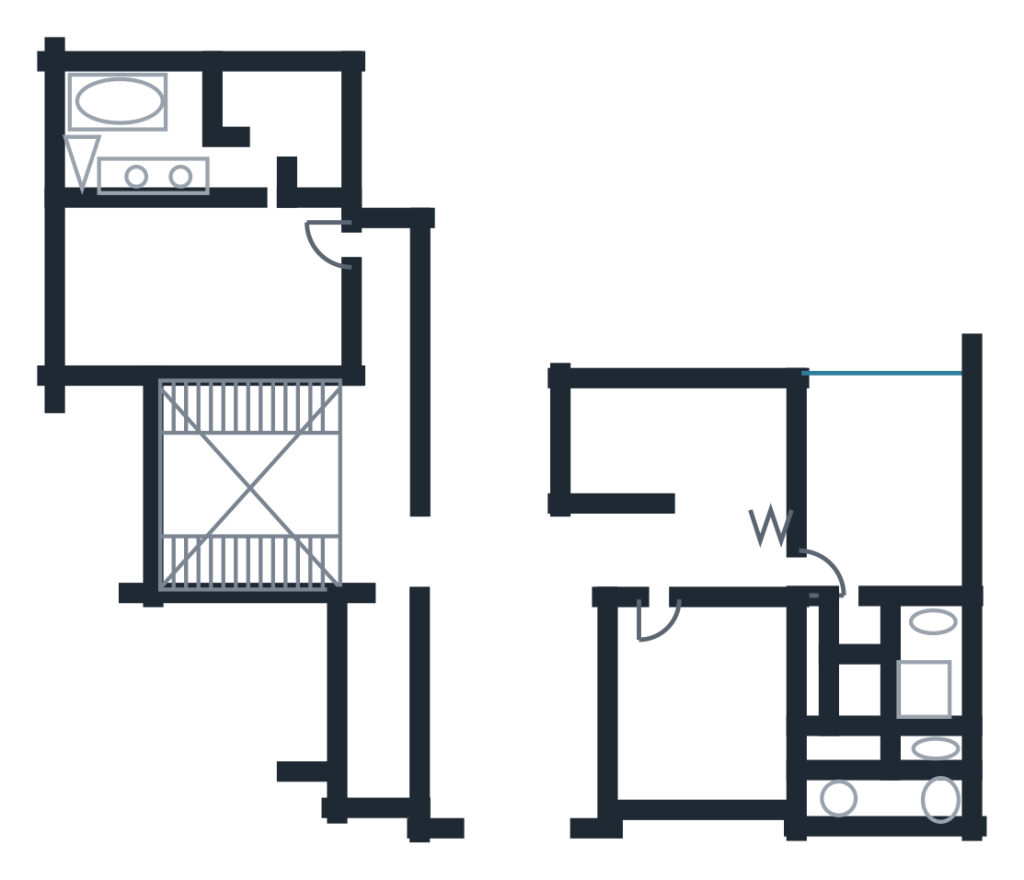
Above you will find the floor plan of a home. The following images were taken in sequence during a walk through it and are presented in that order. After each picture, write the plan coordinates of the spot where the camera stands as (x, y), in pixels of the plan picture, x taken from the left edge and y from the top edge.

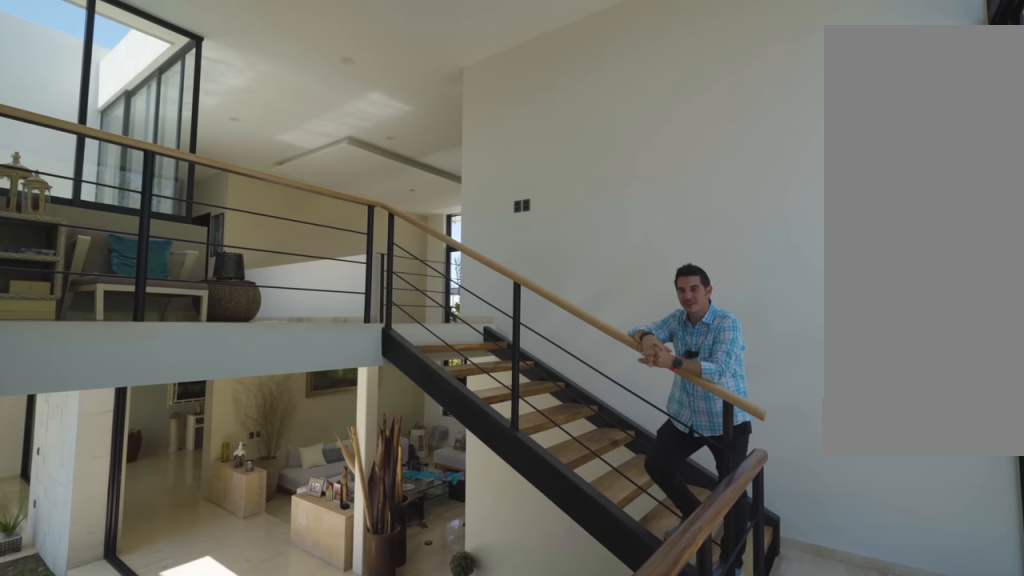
(179, 430)
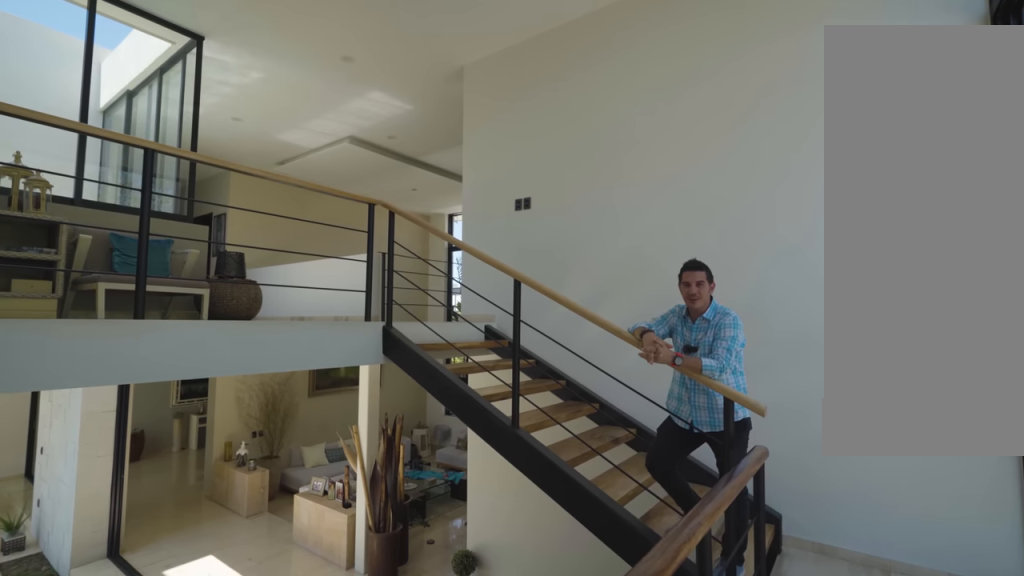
(183, 417)
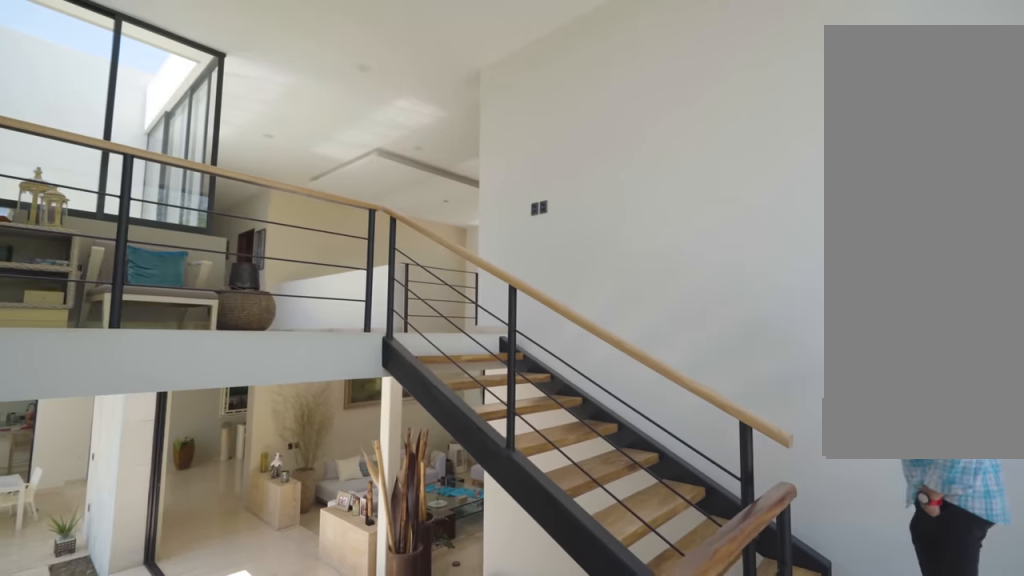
(186, 421)
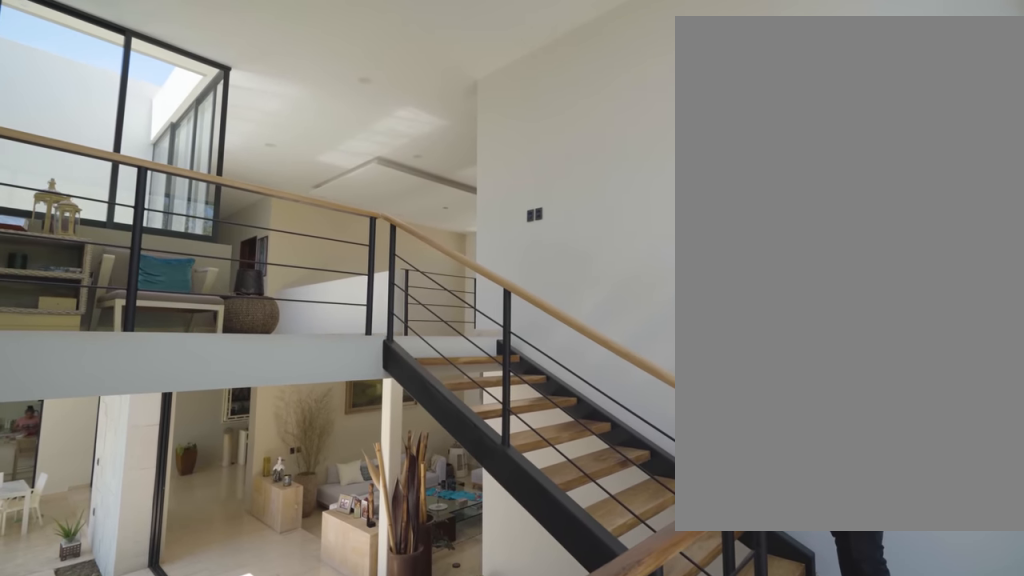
(185, 408)
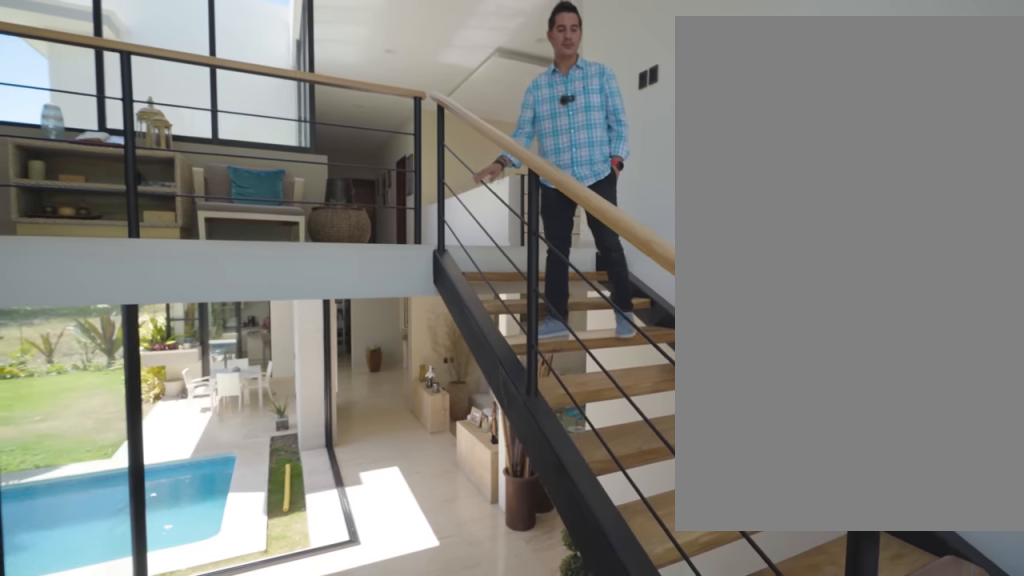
(186, 568)
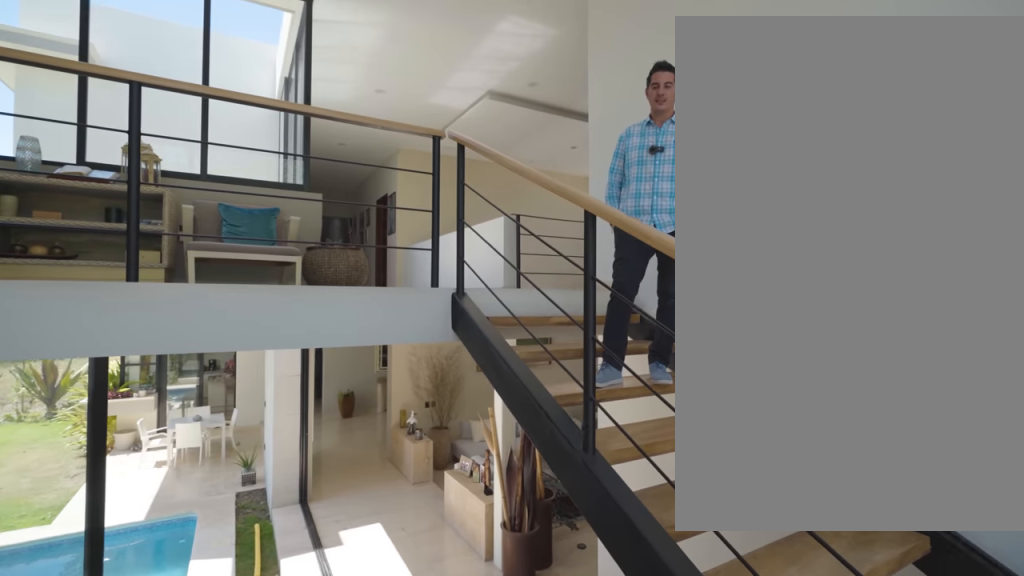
(183, 558)
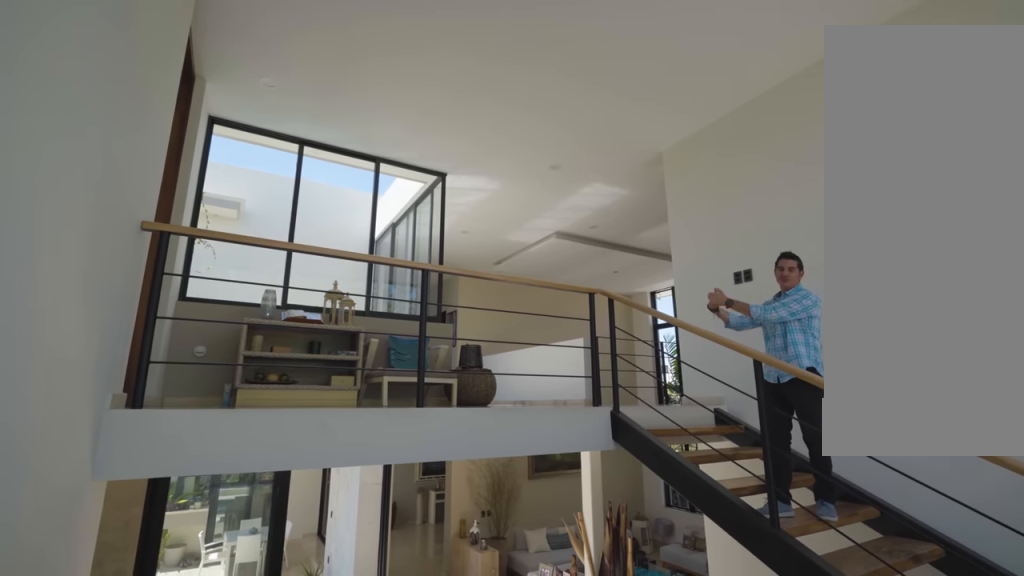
(180, 419)
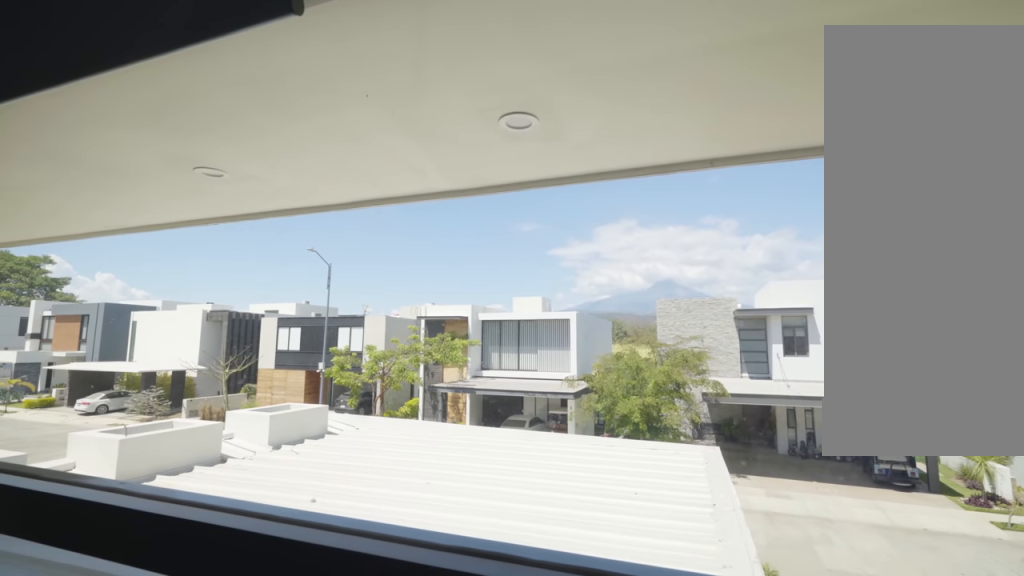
(706, 780)
